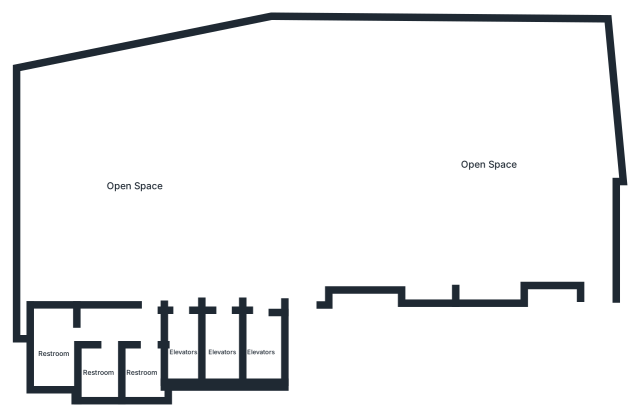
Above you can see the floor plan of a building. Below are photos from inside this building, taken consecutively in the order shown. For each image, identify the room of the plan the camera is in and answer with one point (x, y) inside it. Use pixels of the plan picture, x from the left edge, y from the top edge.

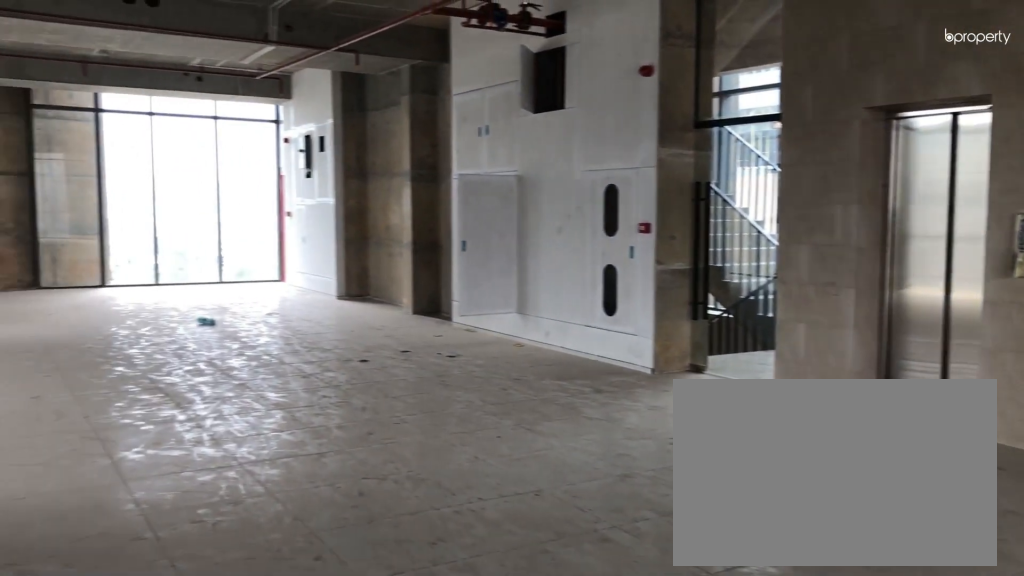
(136, 187)
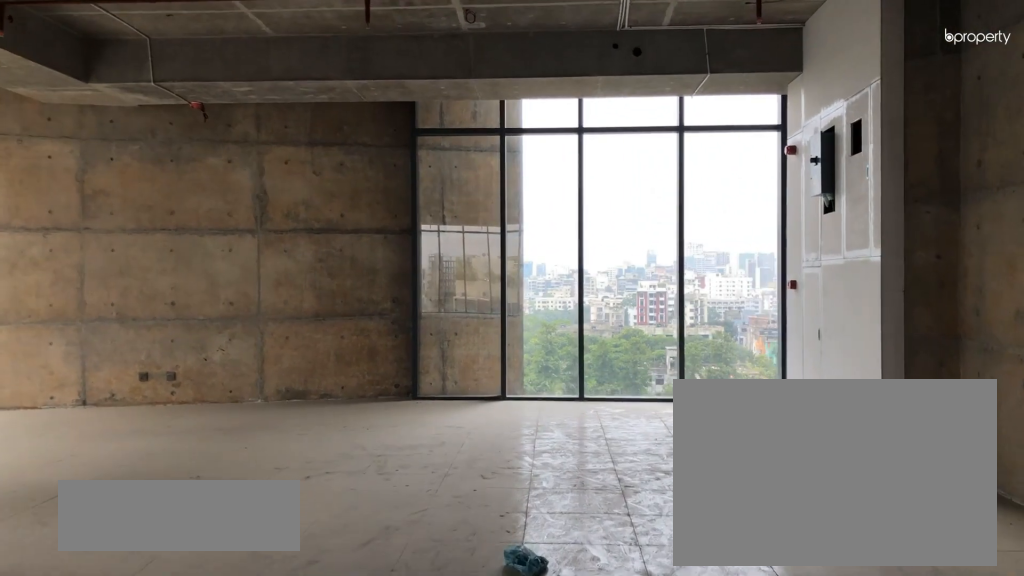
(487, 166)
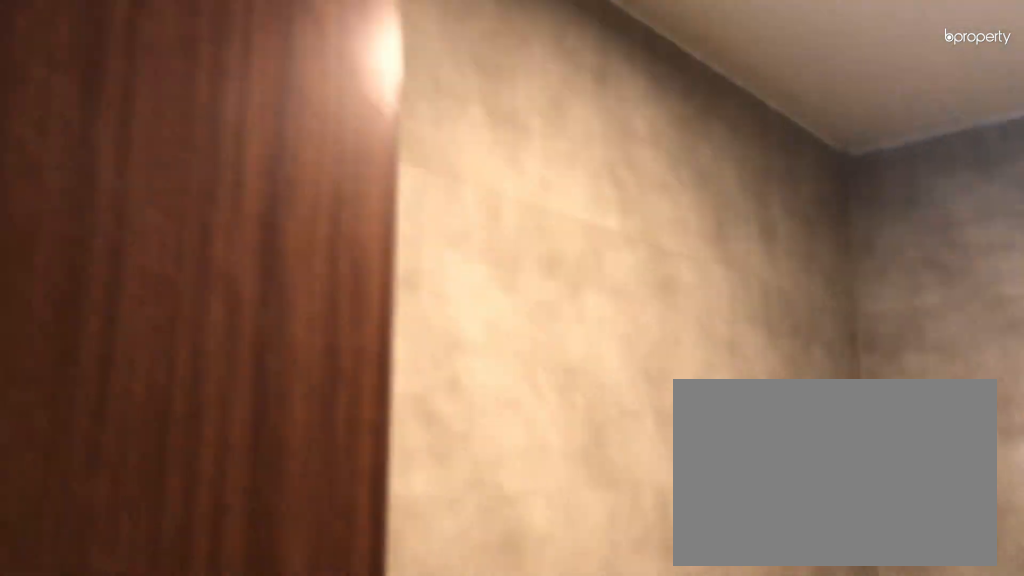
(140, 372)
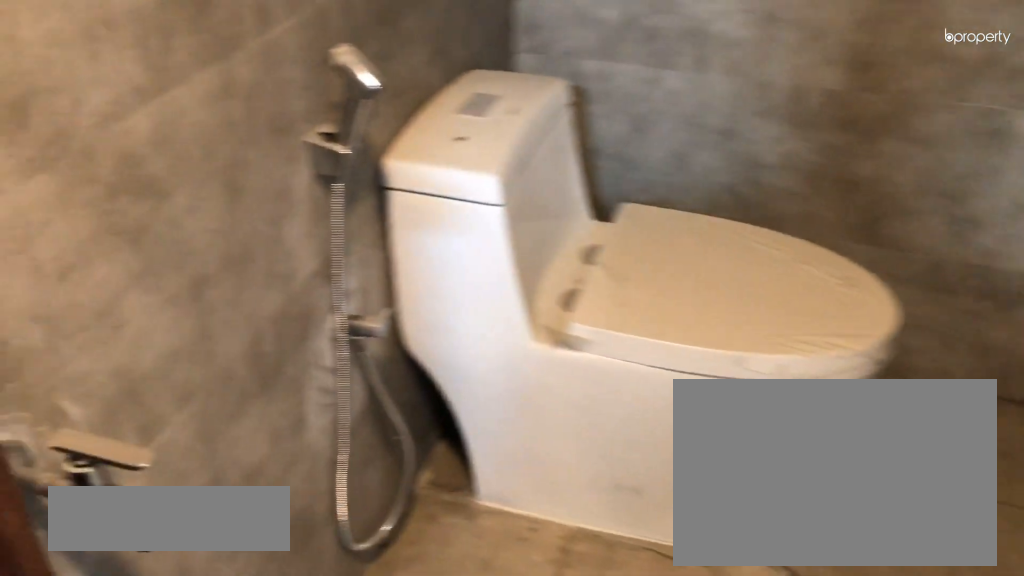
(55, 353)
